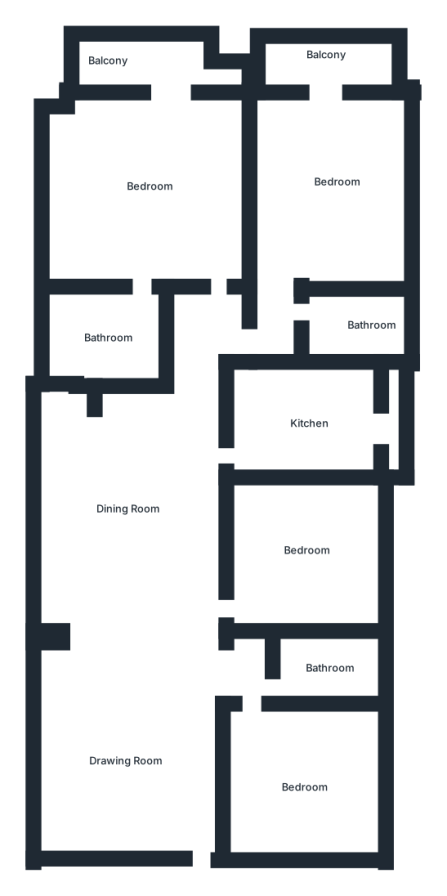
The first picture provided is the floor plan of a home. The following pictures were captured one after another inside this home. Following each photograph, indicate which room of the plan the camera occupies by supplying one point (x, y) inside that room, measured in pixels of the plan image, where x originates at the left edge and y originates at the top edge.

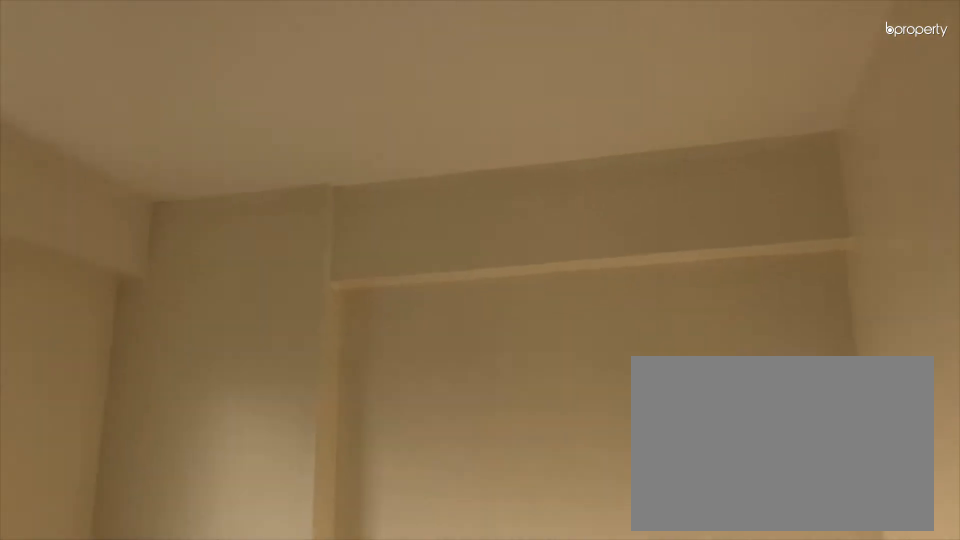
(307, 782)
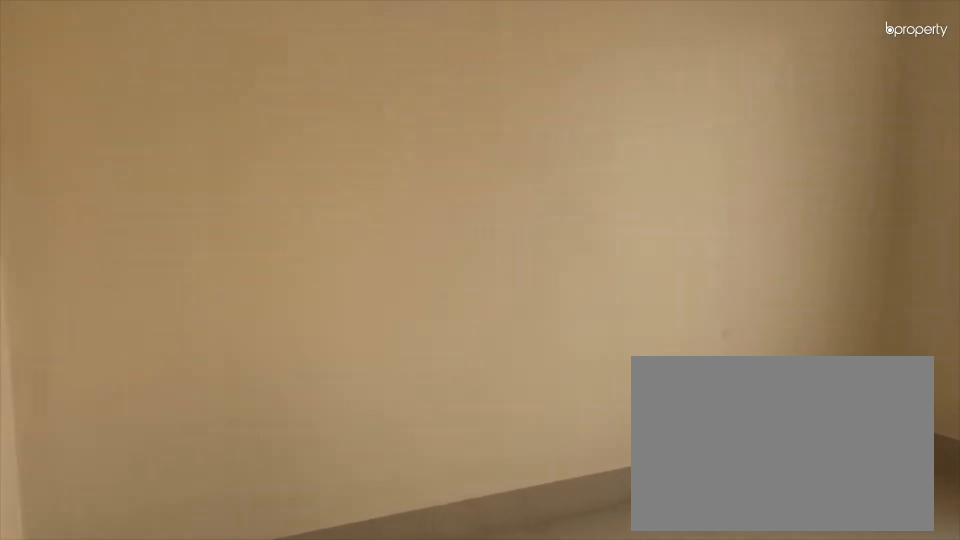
(305, 550)
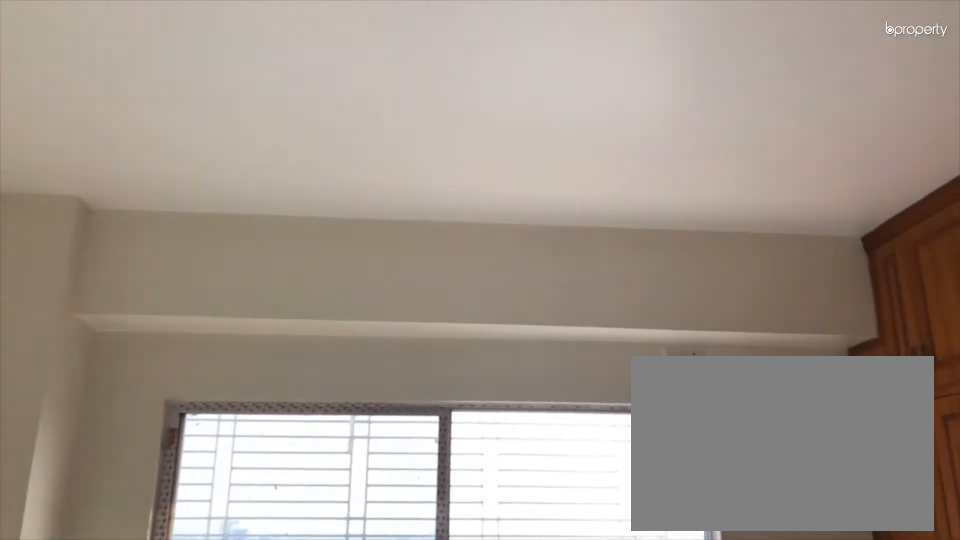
(150, 183)
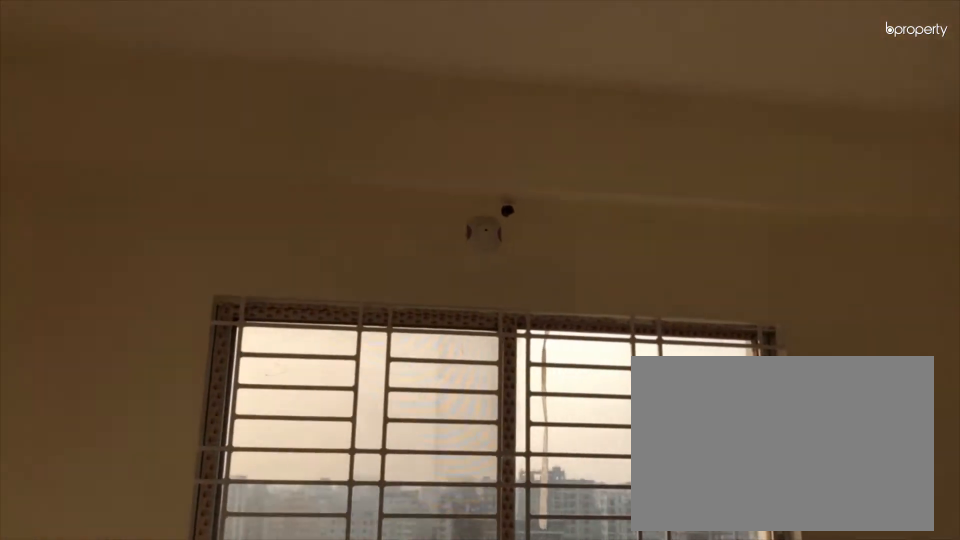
(333, 179)
